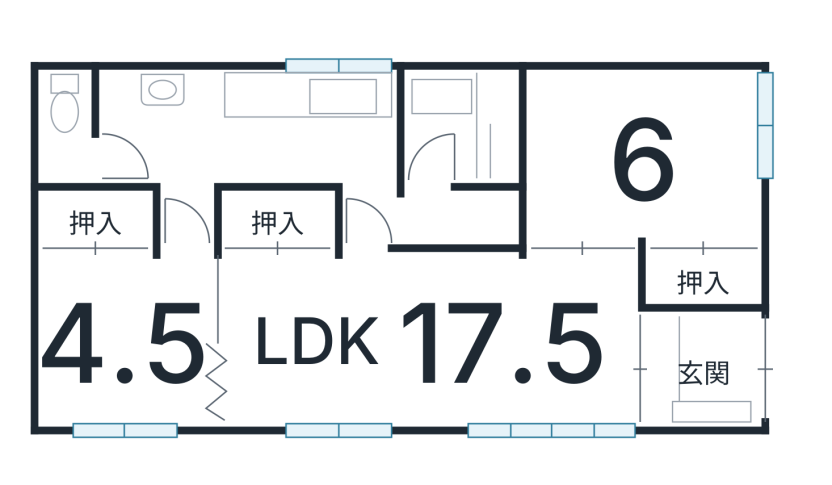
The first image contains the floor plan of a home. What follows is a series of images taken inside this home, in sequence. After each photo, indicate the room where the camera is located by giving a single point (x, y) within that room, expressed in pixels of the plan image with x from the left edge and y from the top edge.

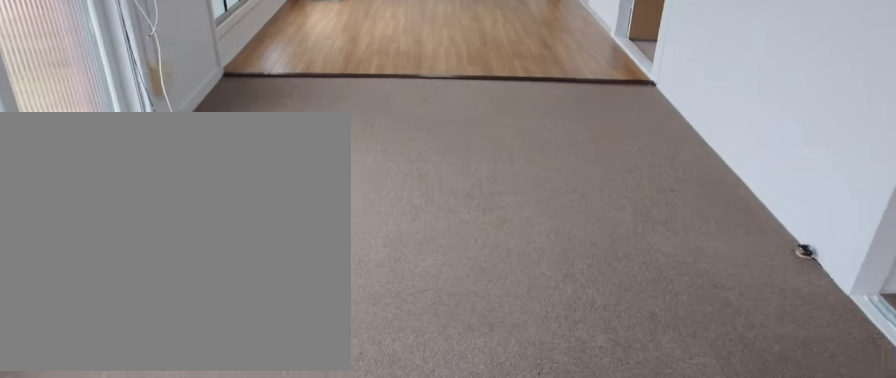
(339, 331)
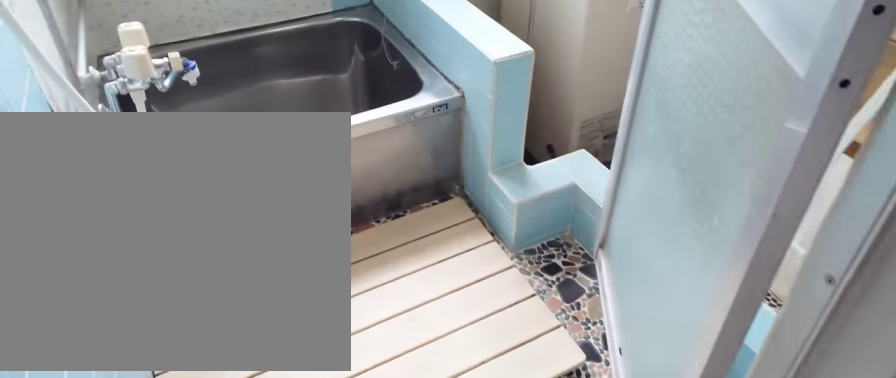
(457, 123)
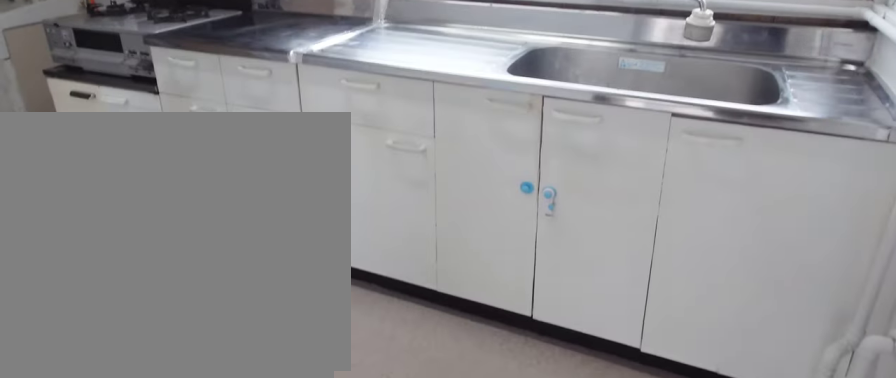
(278, 123)
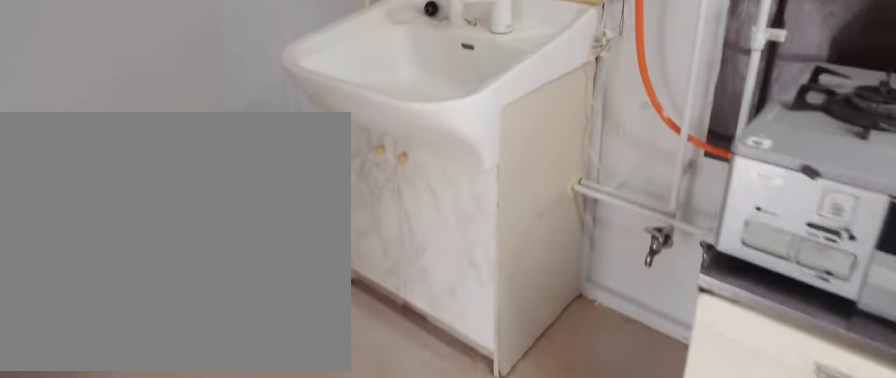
(161, 122)
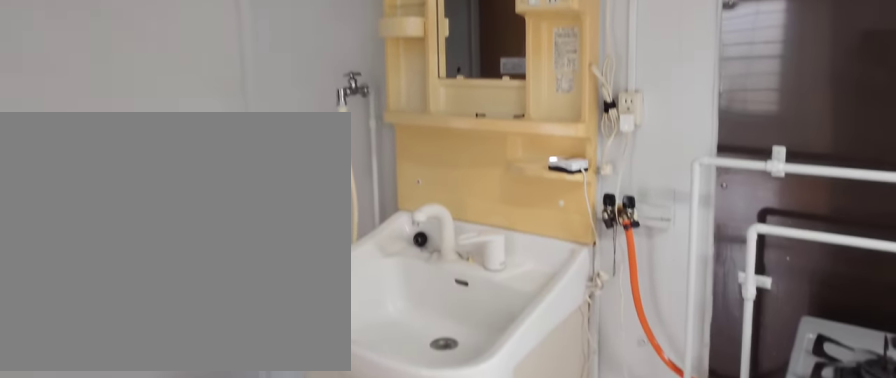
(161, 122)
